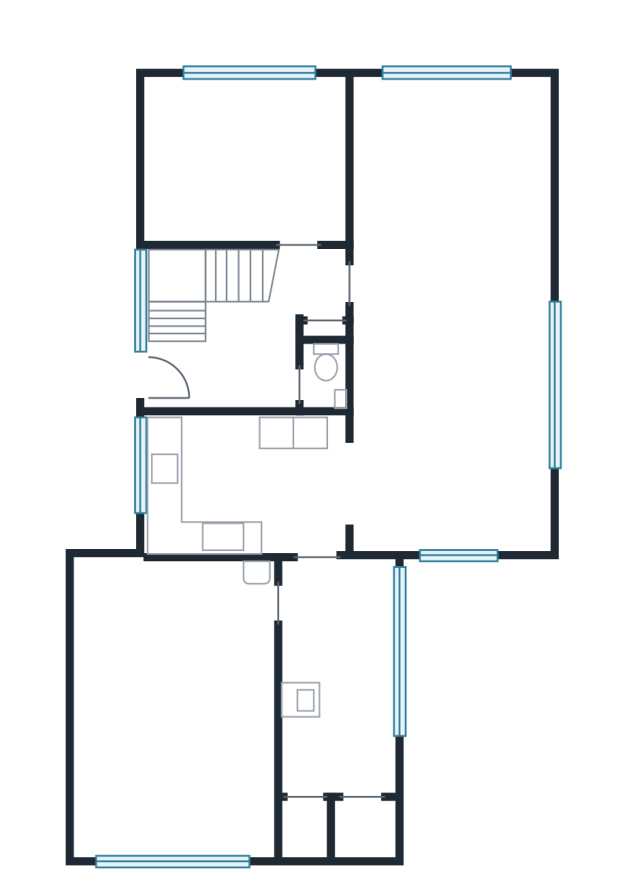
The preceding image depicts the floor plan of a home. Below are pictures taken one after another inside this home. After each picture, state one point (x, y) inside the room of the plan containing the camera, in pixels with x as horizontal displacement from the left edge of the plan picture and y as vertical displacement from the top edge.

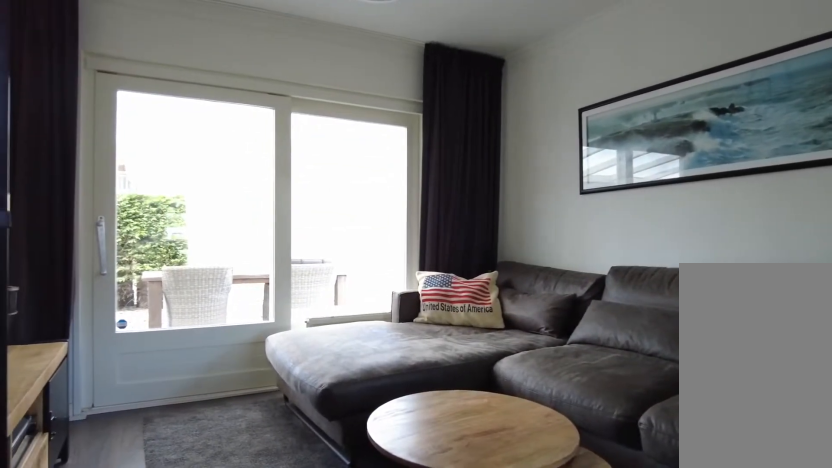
(421, 342)
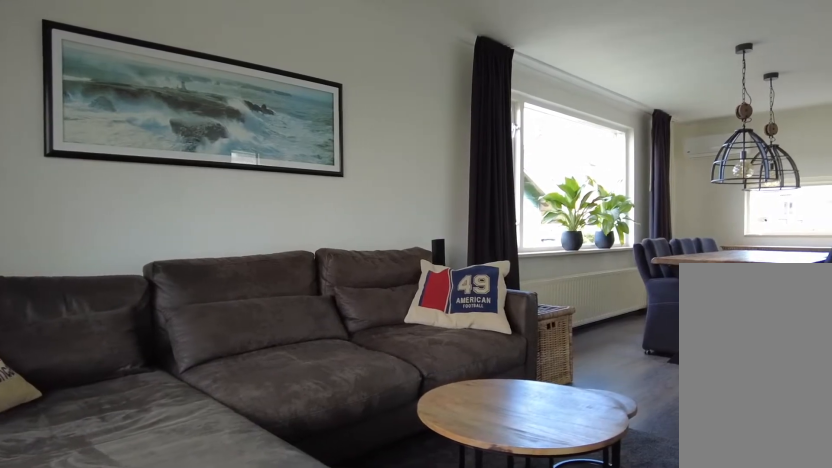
(420, 344)
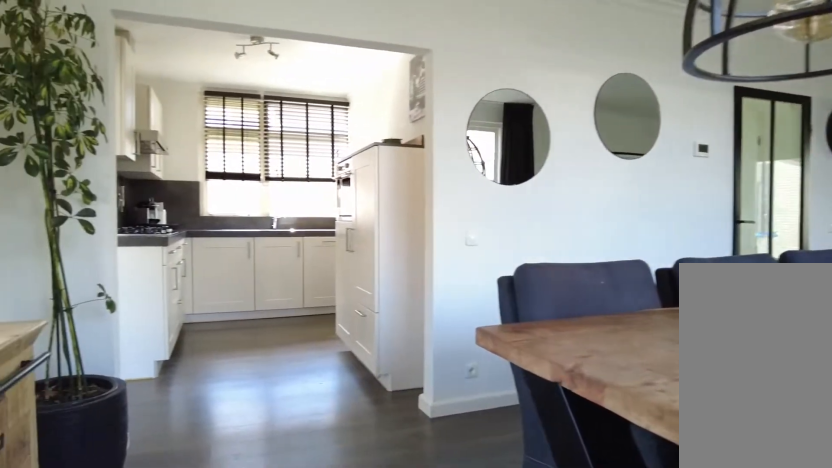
(420, 344)
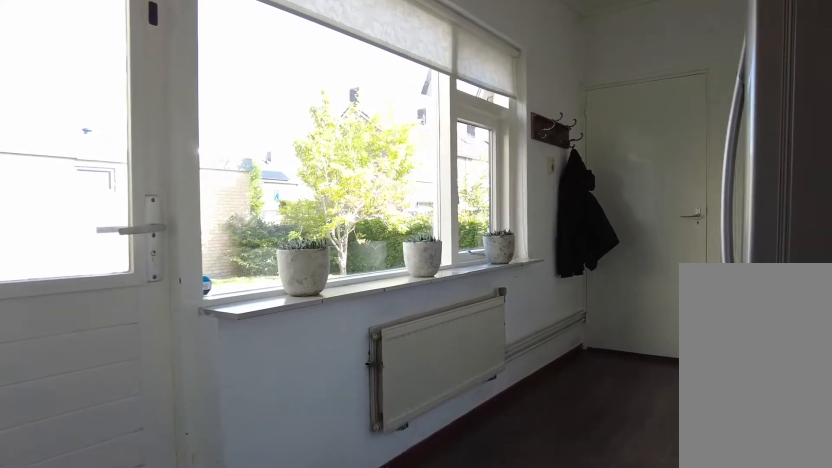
(339, 678)
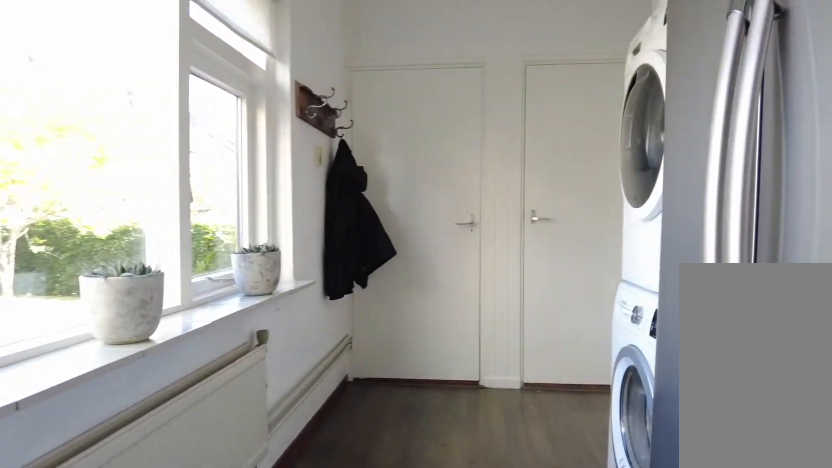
(339, 678)
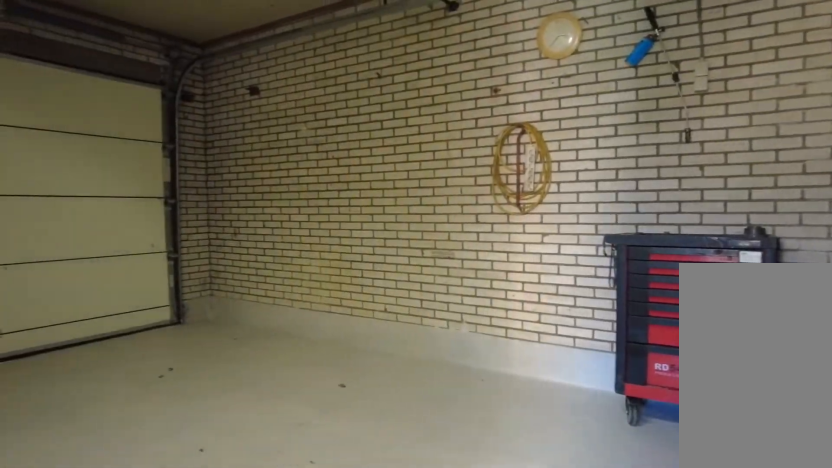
(174, 710)
